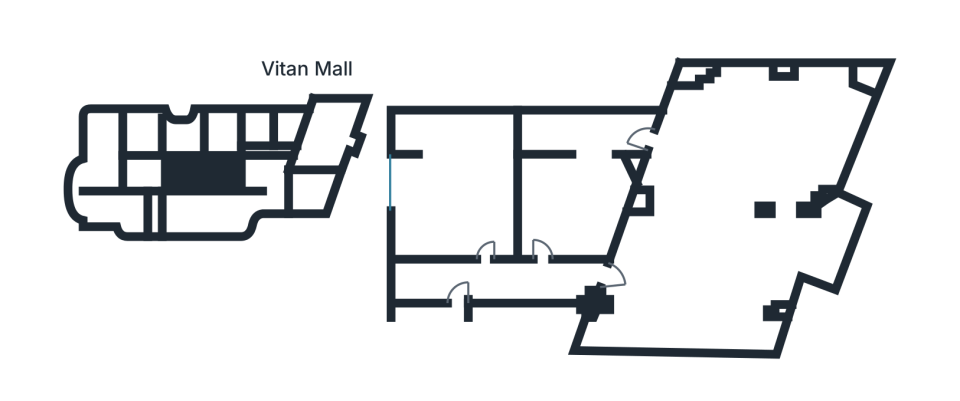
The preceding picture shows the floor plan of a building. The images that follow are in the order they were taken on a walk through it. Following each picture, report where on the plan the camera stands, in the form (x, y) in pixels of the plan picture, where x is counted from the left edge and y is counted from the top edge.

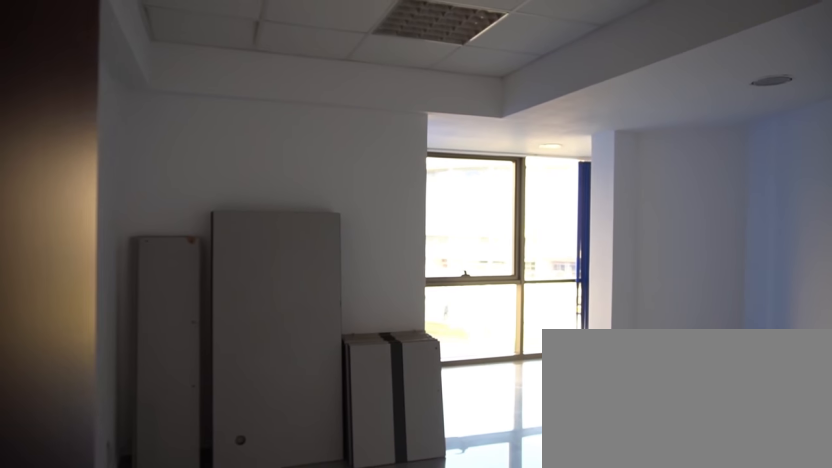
(560, 255)
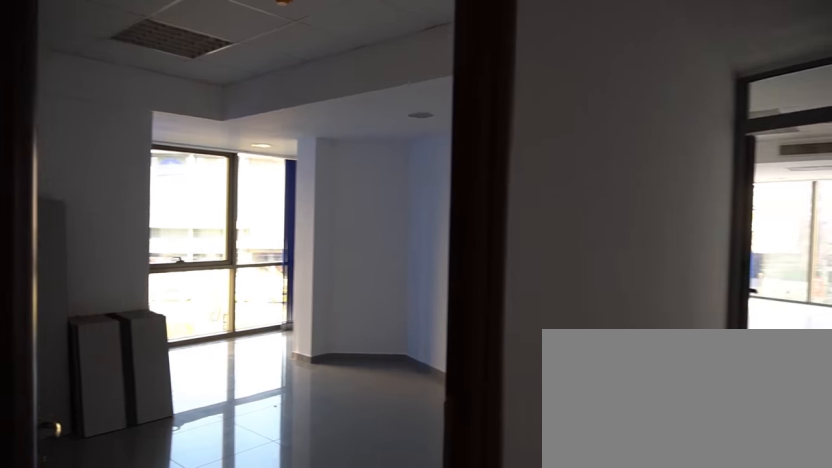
(541, 293)
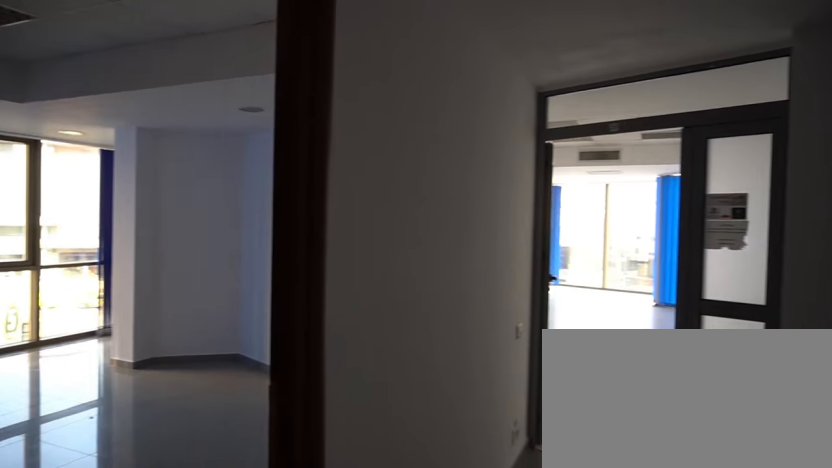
(540, 298)
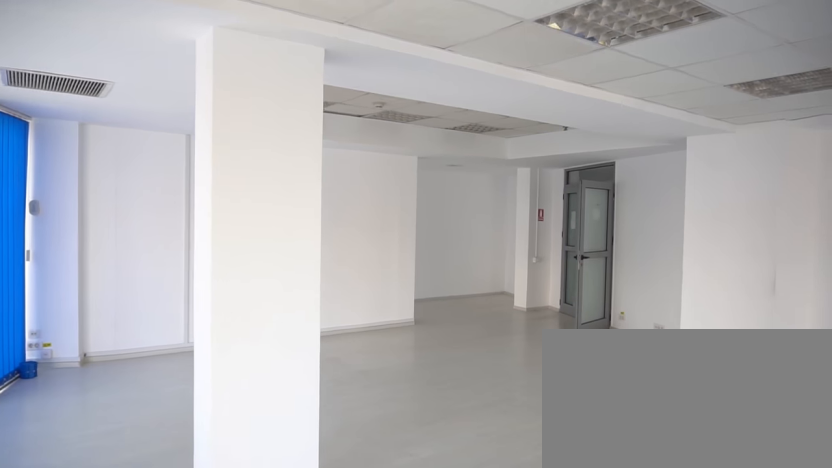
(814, 142)
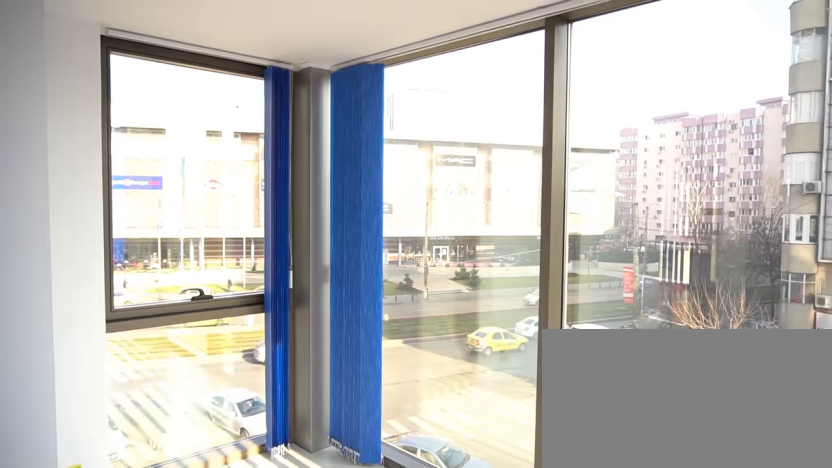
(804, 286)
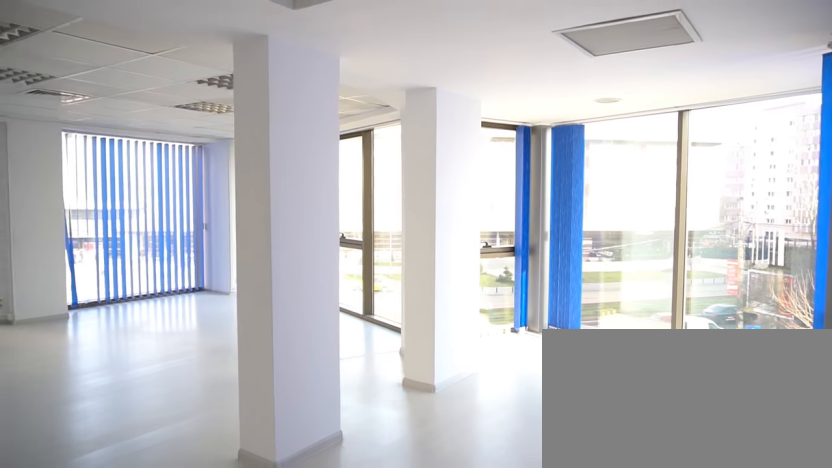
(732, 307)
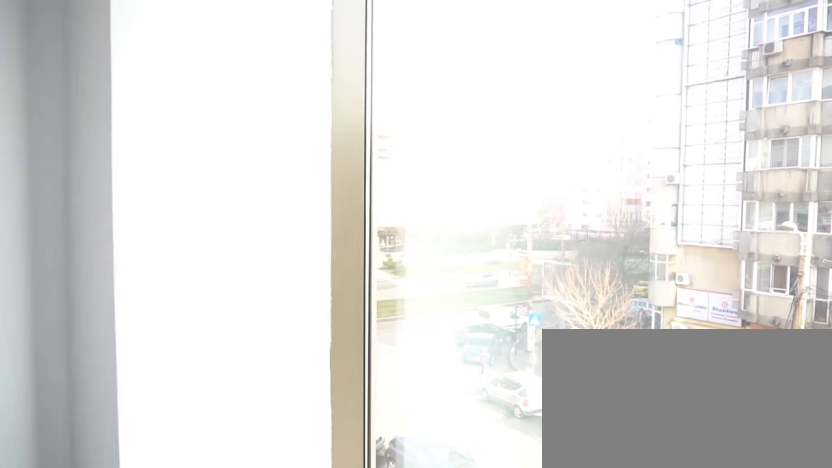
(772, 331)
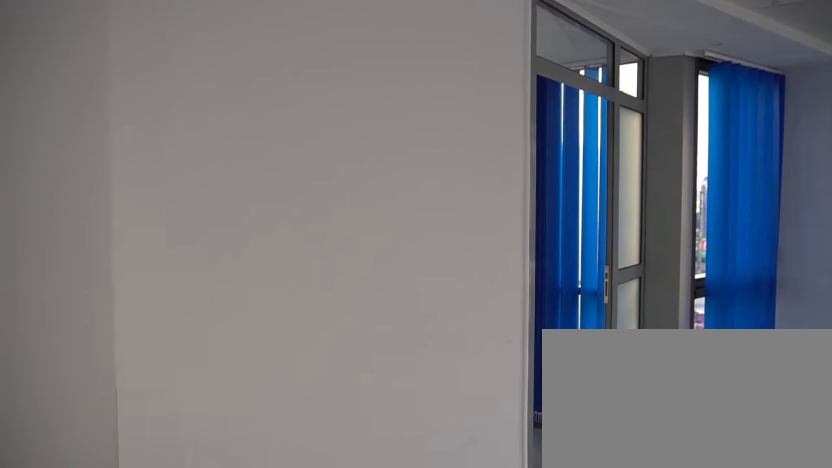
(660, 196)
